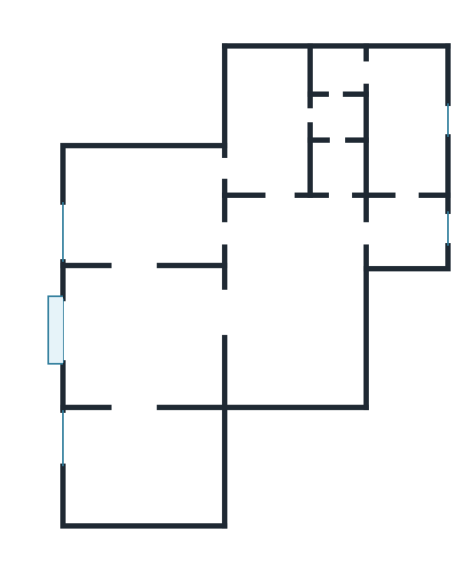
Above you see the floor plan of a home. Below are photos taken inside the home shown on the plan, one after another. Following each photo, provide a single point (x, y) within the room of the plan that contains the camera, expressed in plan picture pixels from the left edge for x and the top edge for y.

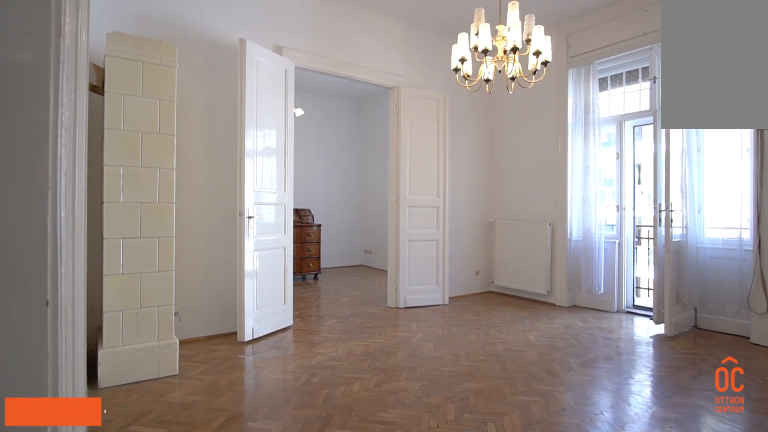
(141, 337)
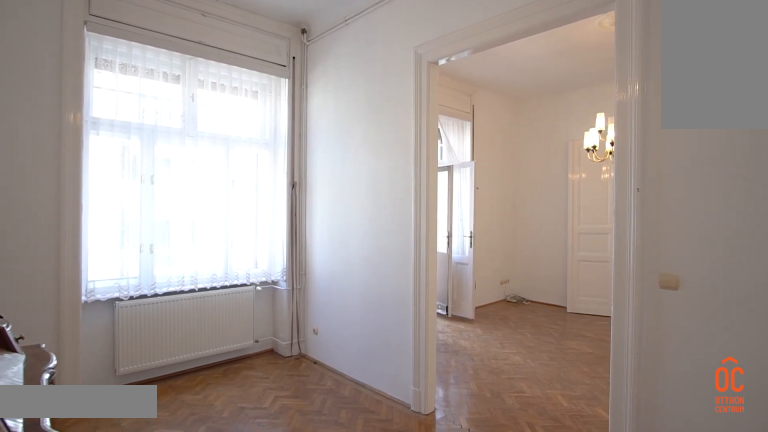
(139, 466)
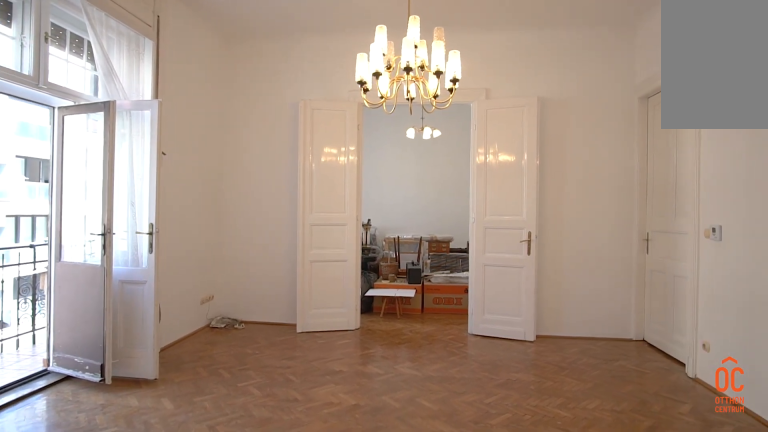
(141, 347)
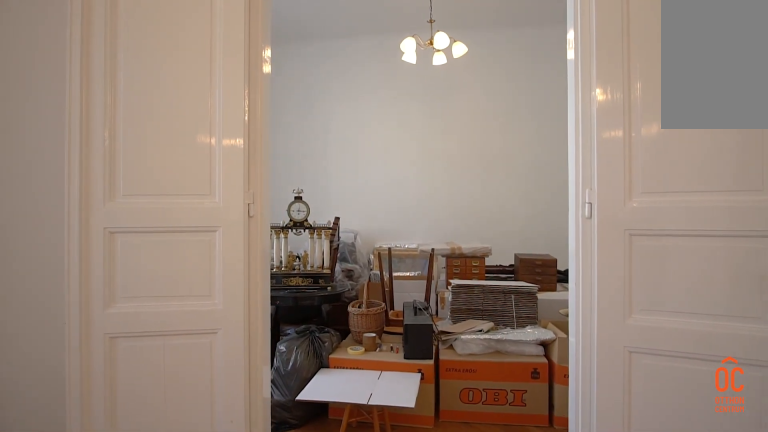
(141, 346)
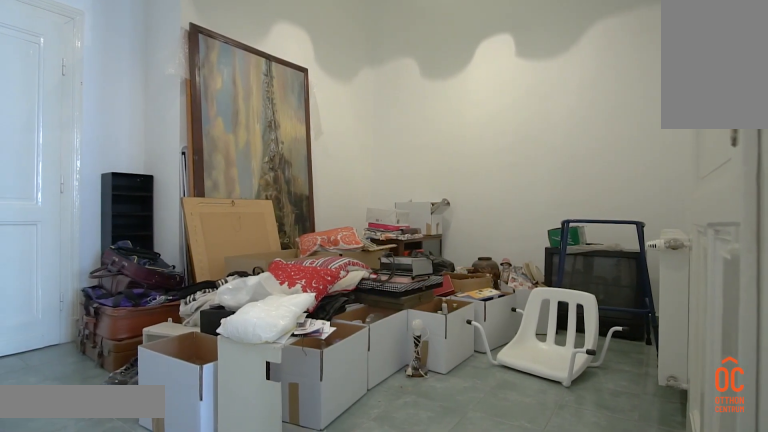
(297, 302)
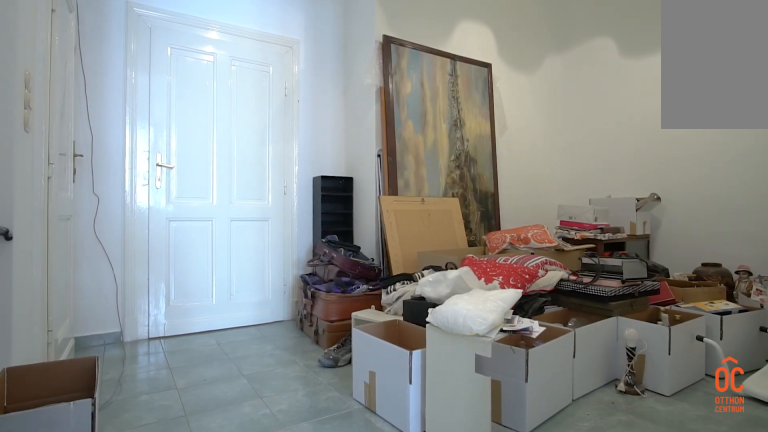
(295, 303)
